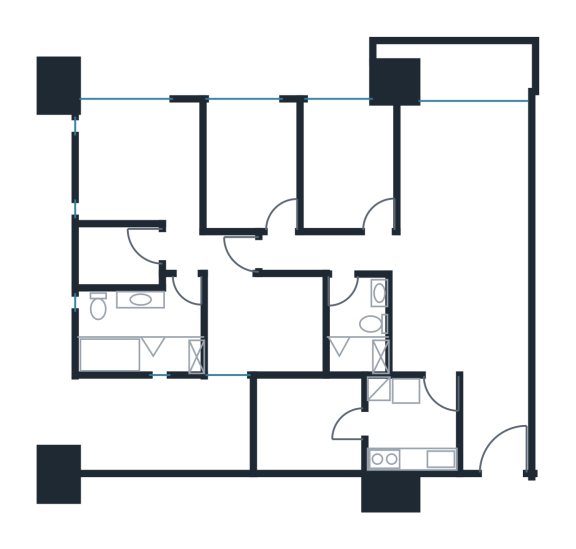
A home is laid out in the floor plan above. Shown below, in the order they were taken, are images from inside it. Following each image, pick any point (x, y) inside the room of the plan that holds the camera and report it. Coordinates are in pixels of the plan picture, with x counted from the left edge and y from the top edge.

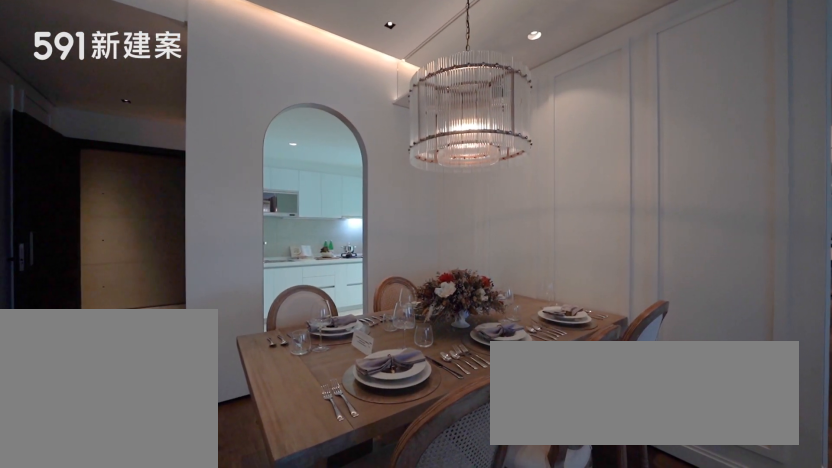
(457, 324)
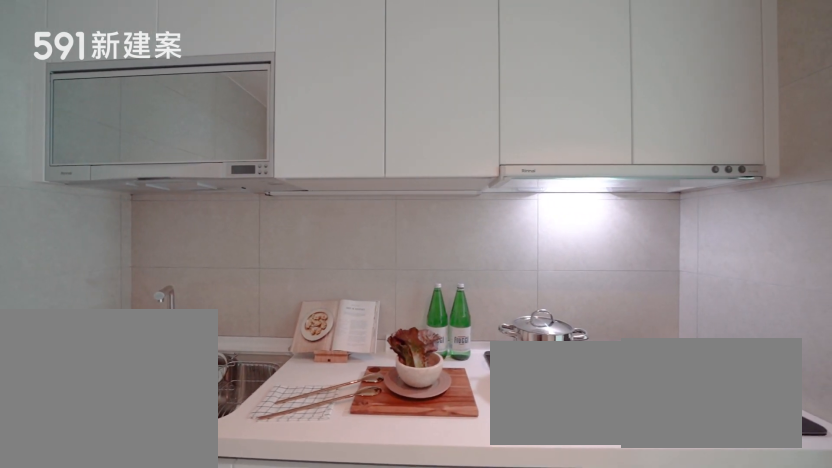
(409, 425)
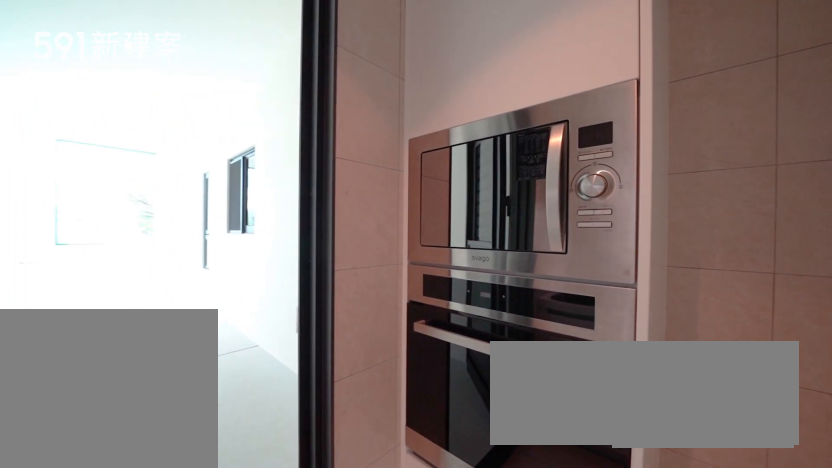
(409, 425)
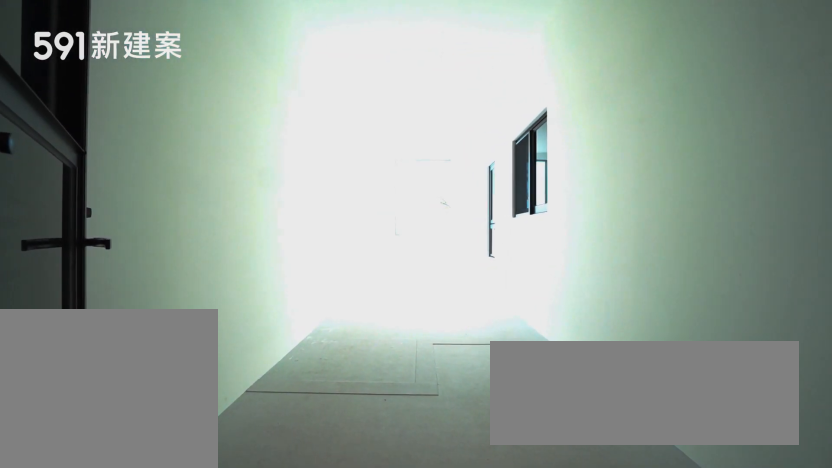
(311, 420)
